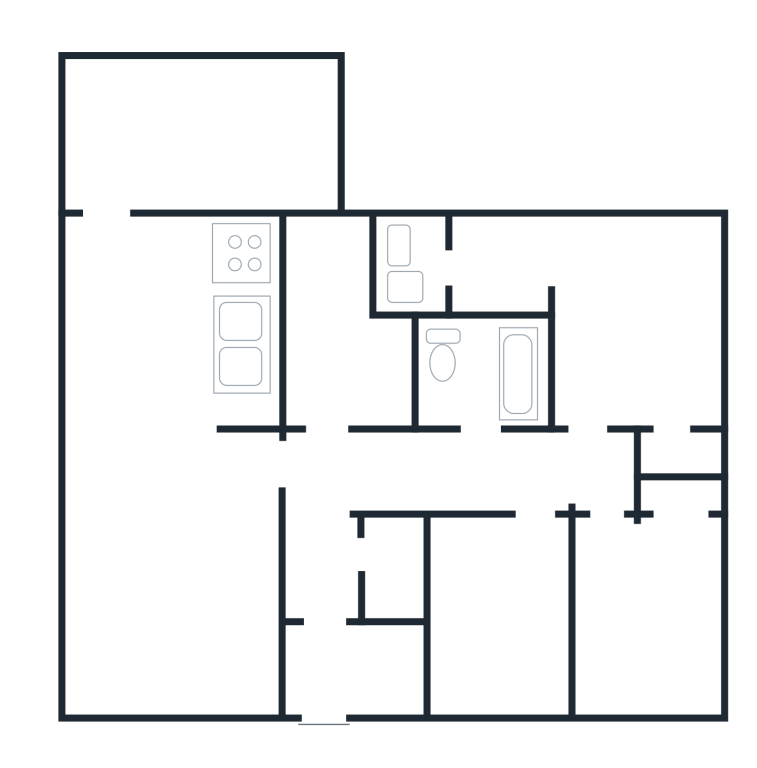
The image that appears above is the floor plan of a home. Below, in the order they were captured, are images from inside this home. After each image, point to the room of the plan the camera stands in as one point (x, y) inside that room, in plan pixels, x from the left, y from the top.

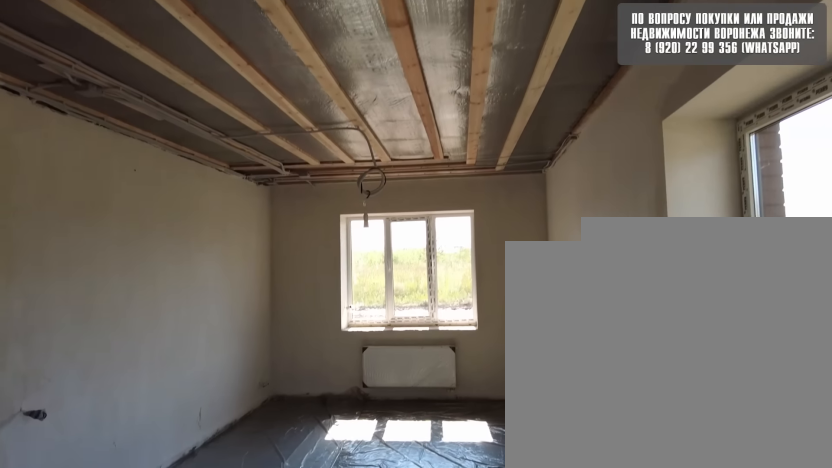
(161, 428)
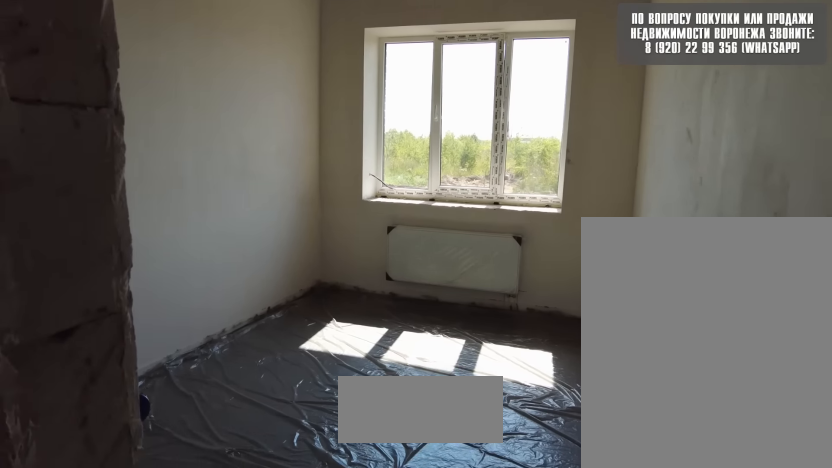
(627, 609)
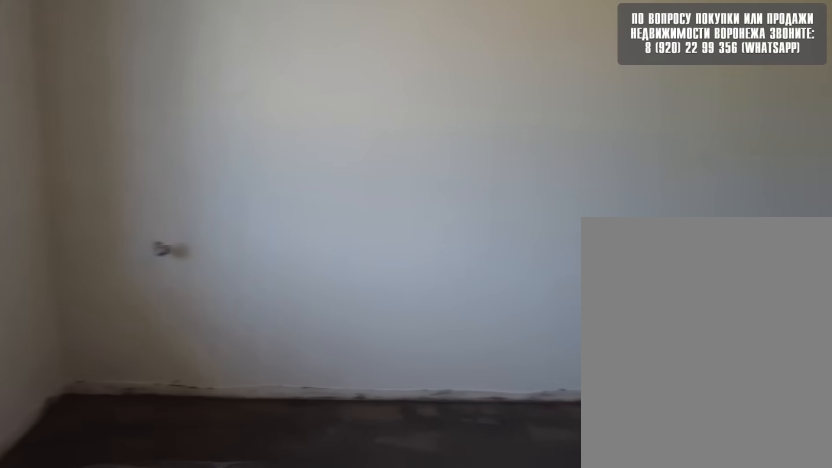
(624, 417)
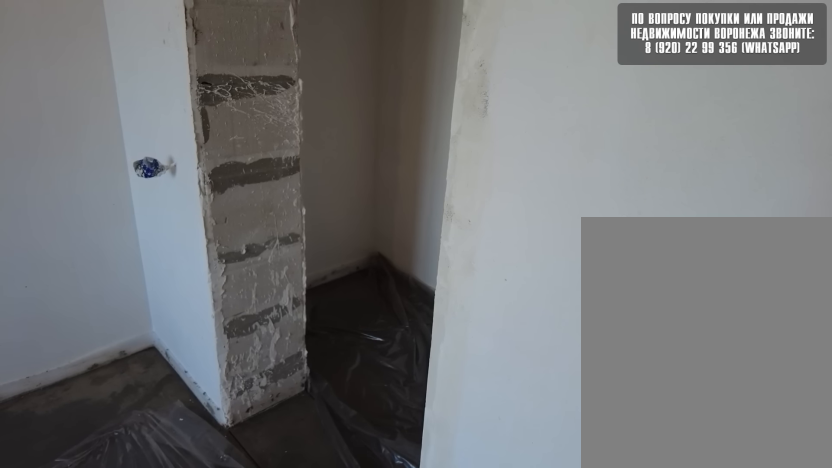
(624, 415)
